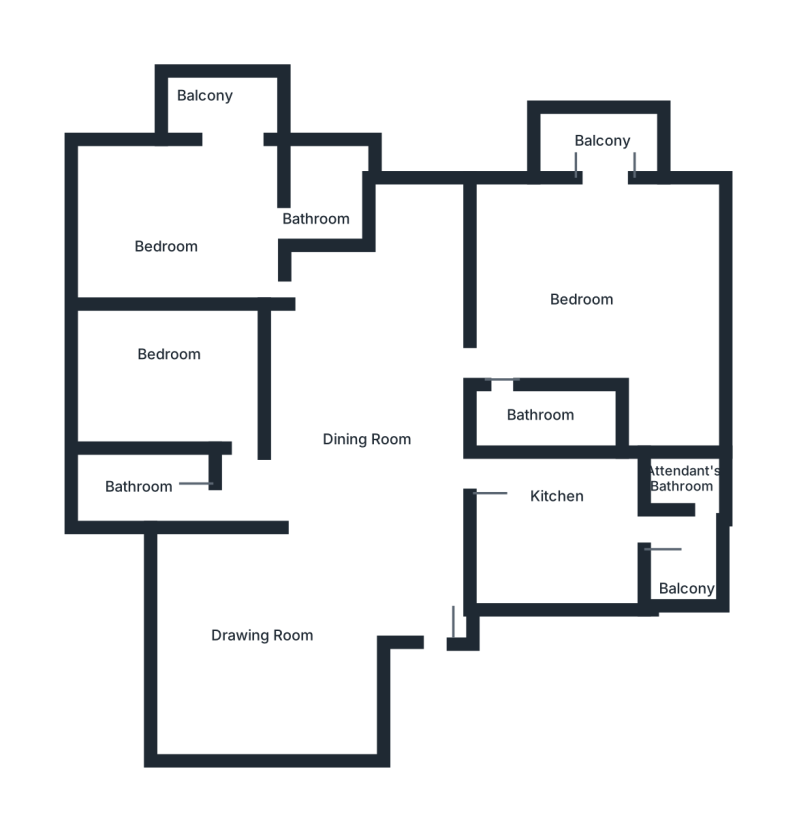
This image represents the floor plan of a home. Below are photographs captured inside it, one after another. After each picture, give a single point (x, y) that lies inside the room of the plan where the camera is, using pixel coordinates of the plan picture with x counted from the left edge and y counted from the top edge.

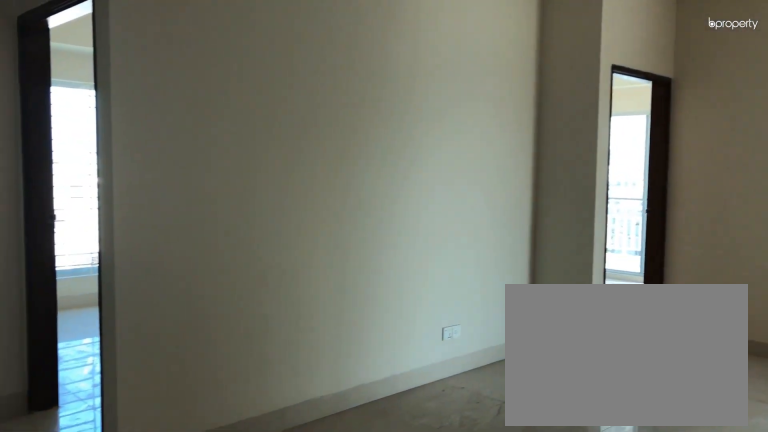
(369, 535)
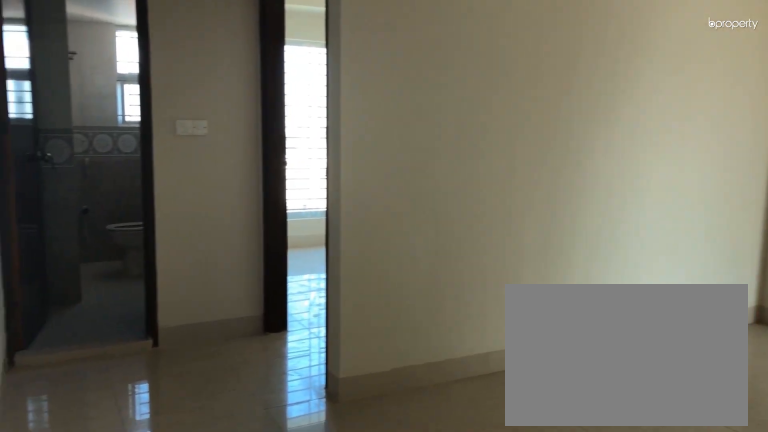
(349, 548)
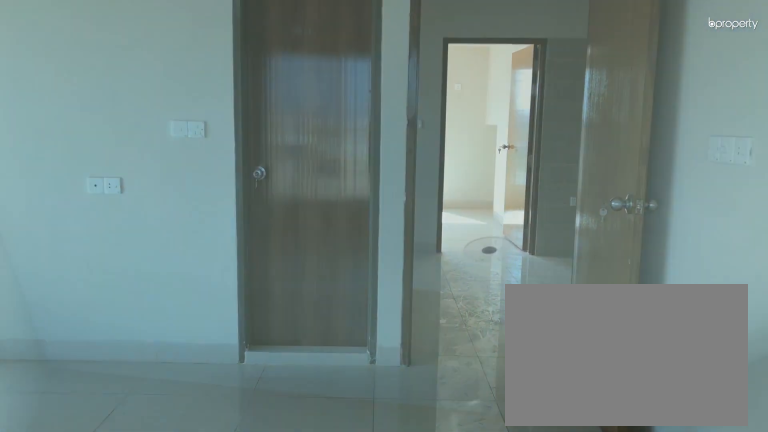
(191, 219)
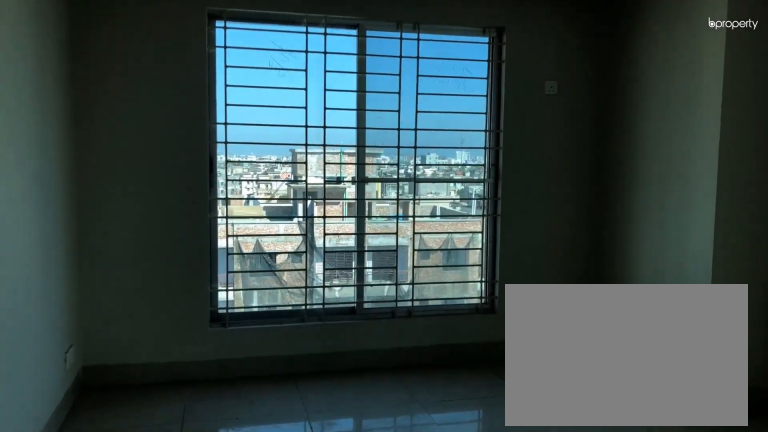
(191, 219)
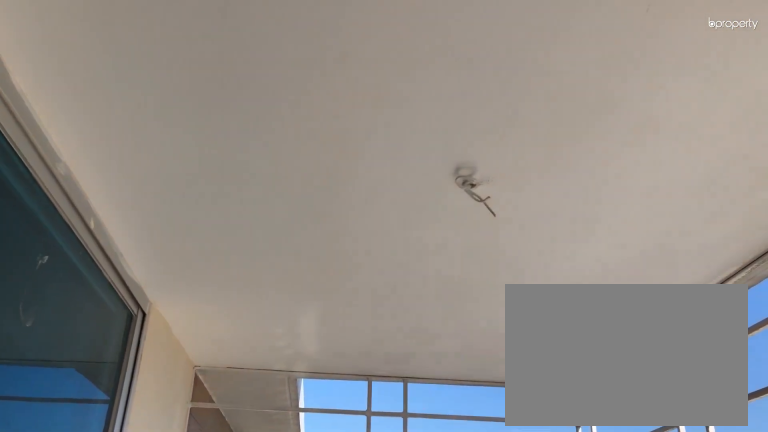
(225, 110)
